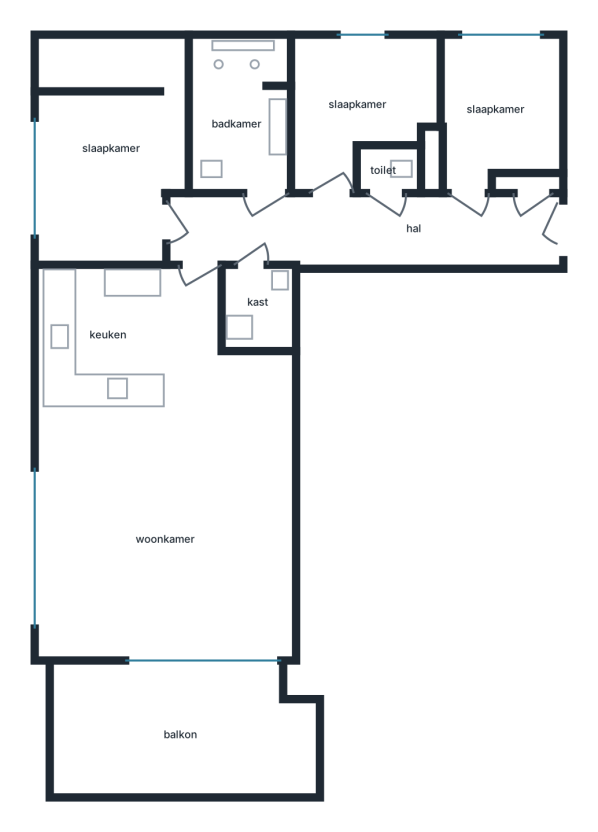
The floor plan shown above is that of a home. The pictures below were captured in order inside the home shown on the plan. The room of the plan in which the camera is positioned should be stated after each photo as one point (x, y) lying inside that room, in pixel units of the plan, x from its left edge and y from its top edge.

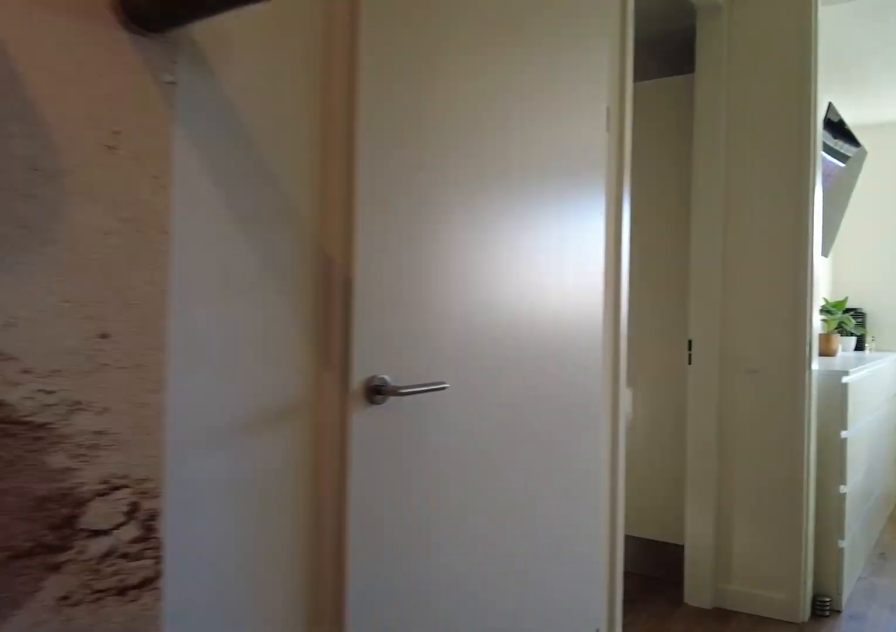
(361, 228)
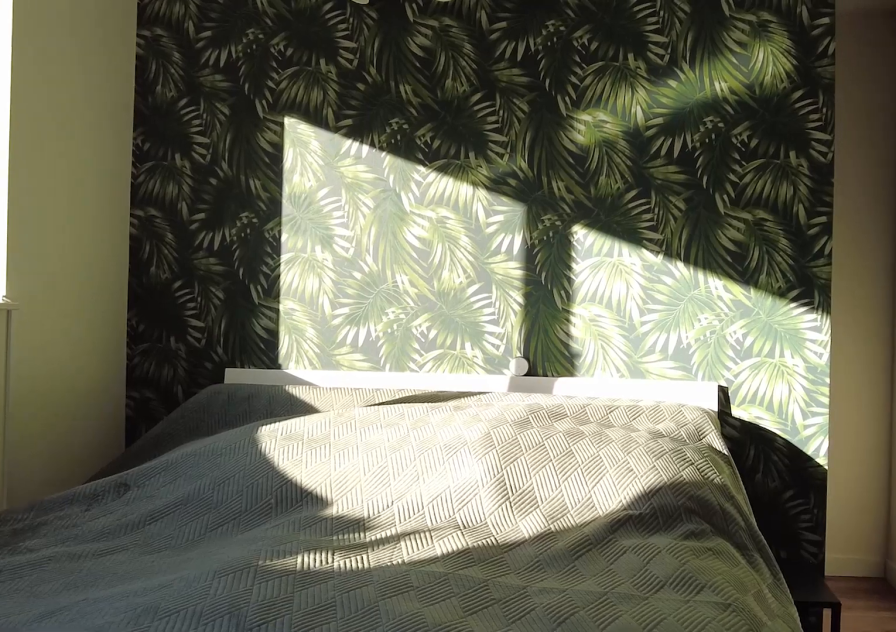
(110, 148)
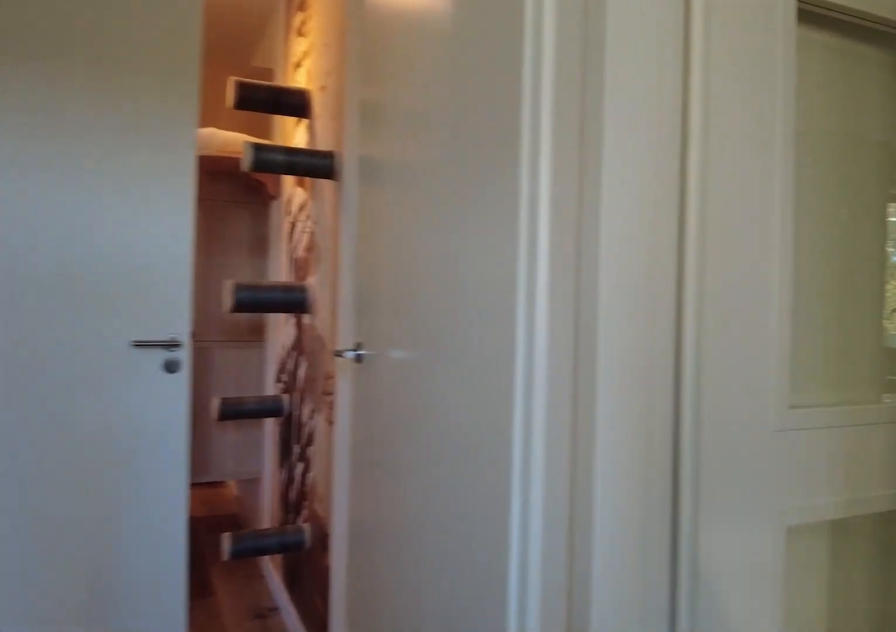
(363, 228)
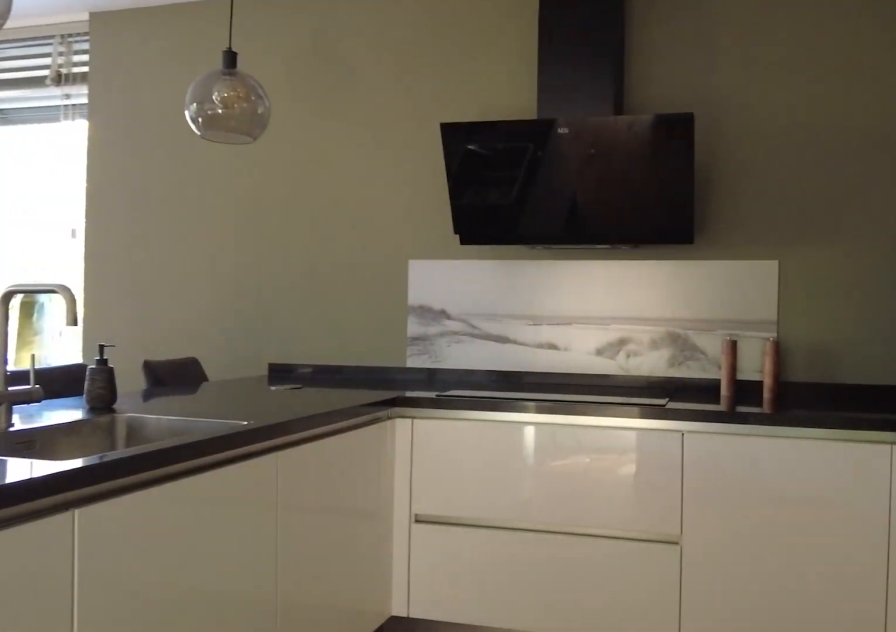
(160, 471)
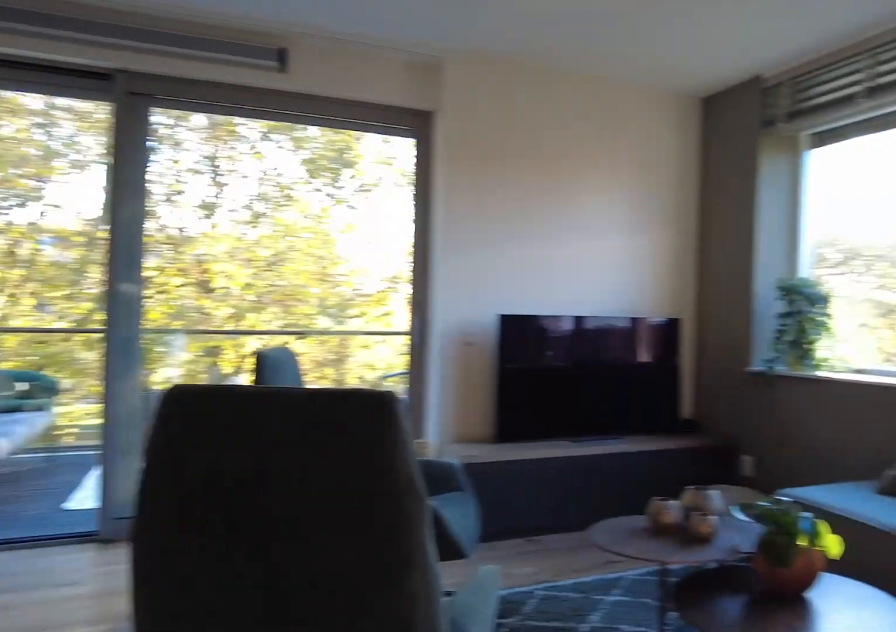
(160, 471)
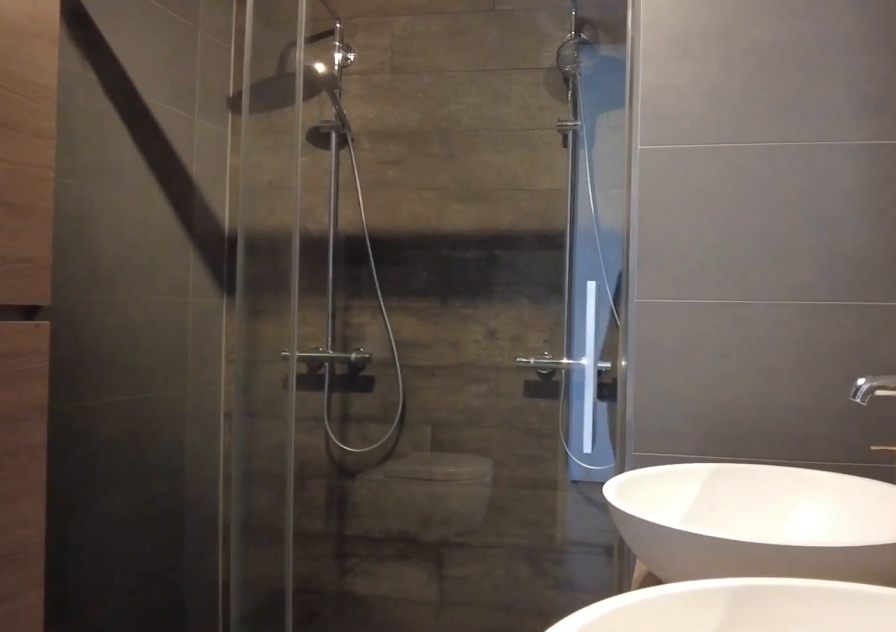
(240, 117)
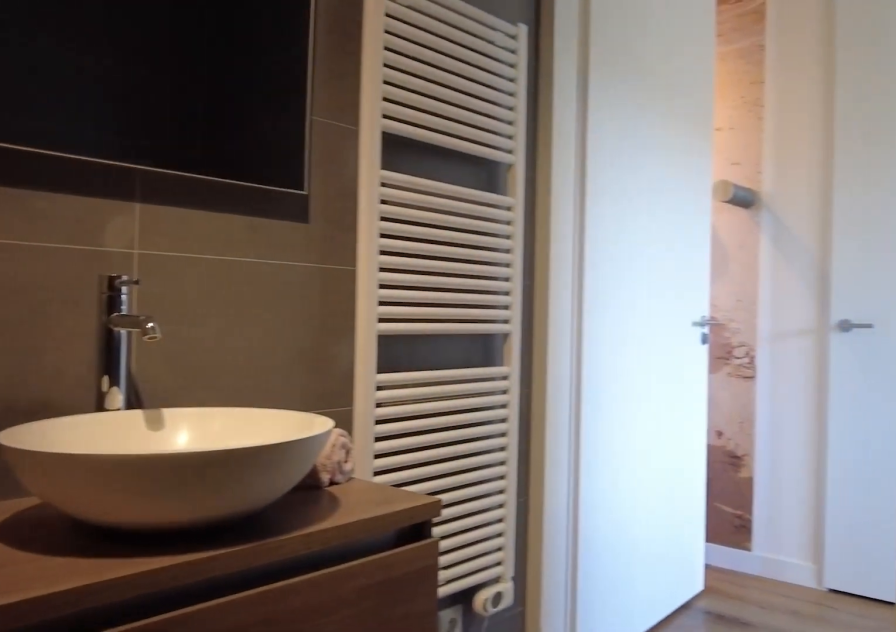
(240, 117)
